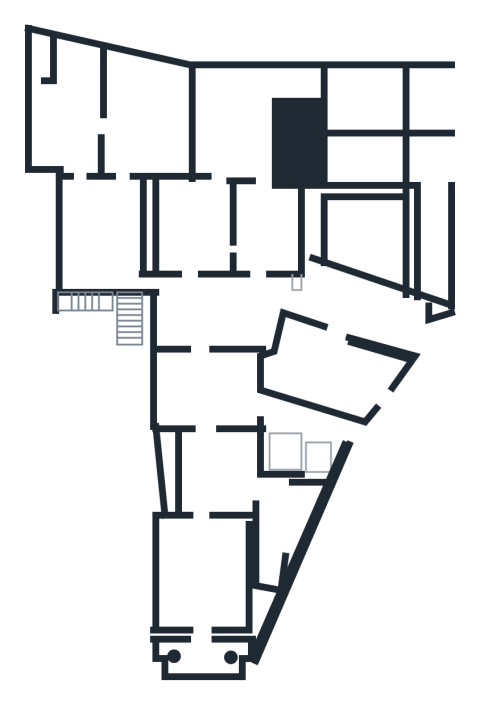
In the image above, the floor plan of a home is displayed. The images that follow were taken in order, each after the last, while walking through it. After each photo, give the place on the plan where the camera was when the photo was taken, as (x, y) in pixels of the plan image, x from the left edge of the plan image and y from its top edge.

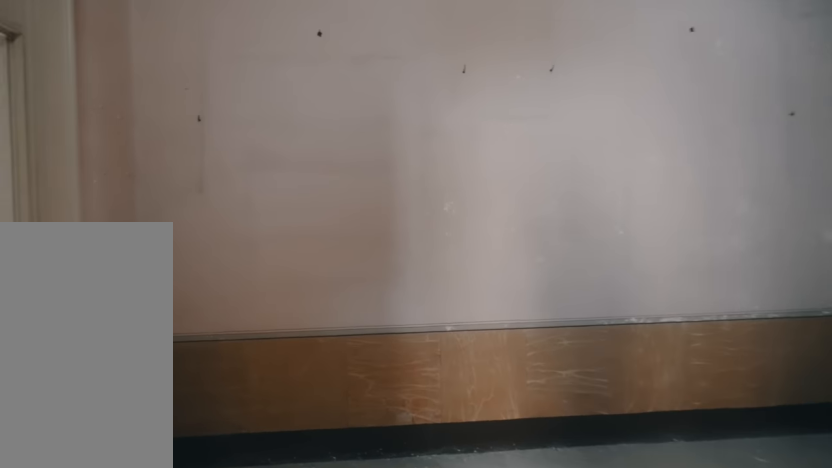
(203, 499)
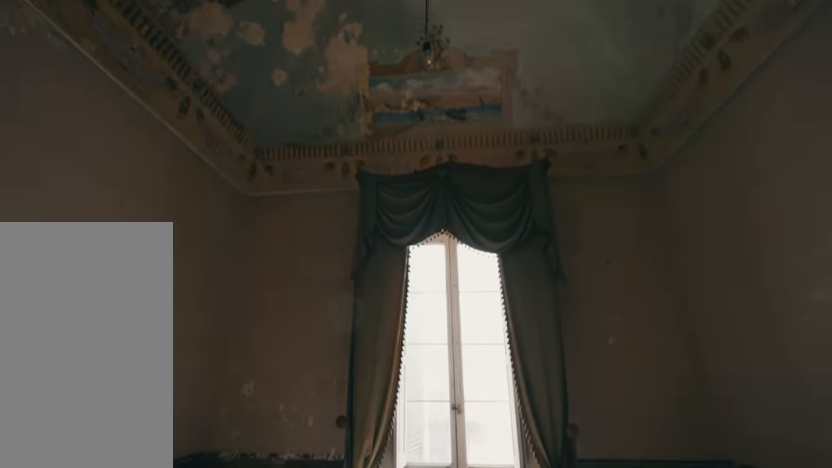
(208, 574)
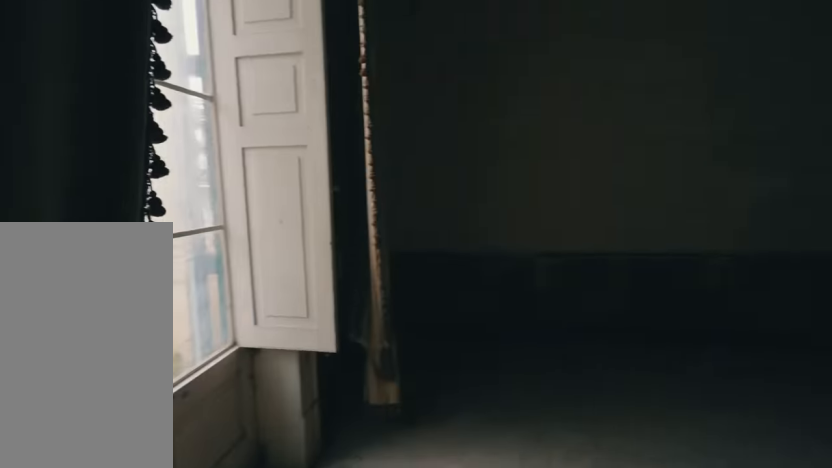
(208, 574)
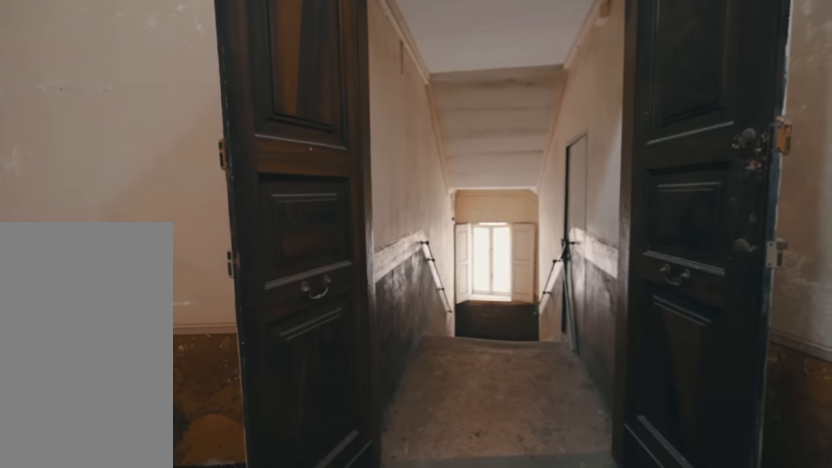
(205, 396)
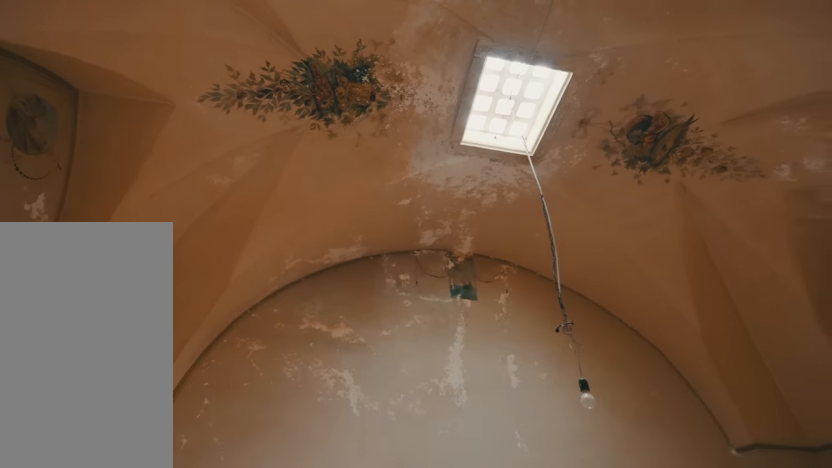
(218, 318)
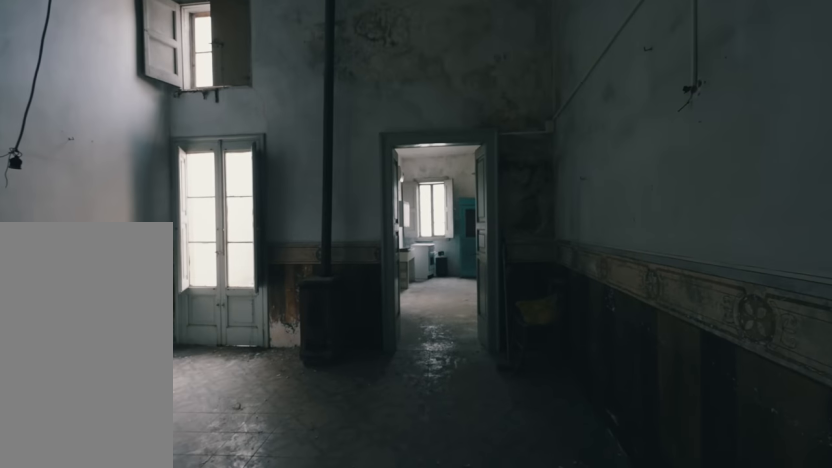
(103, 239)
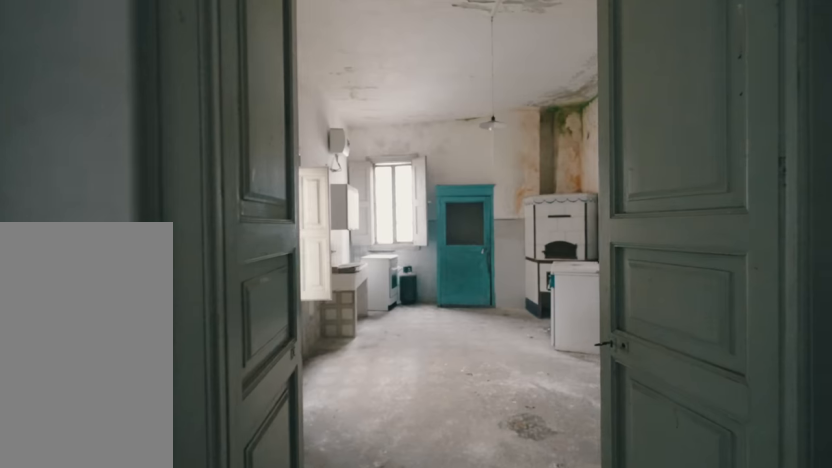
(110, 210)
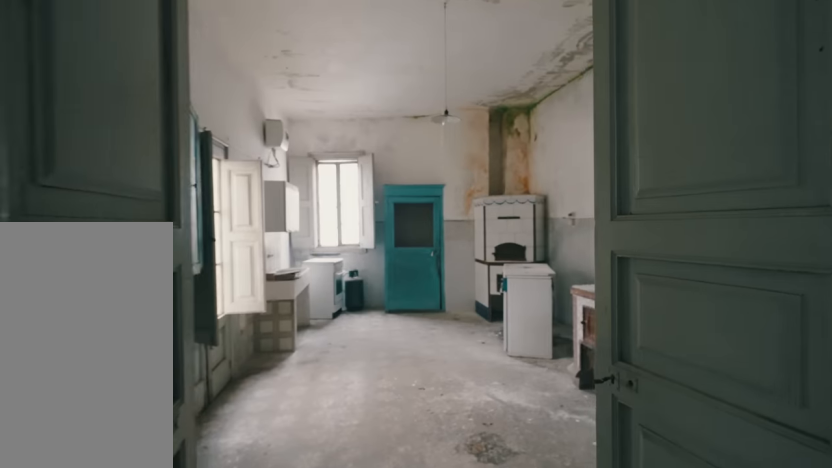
(117, 185)
